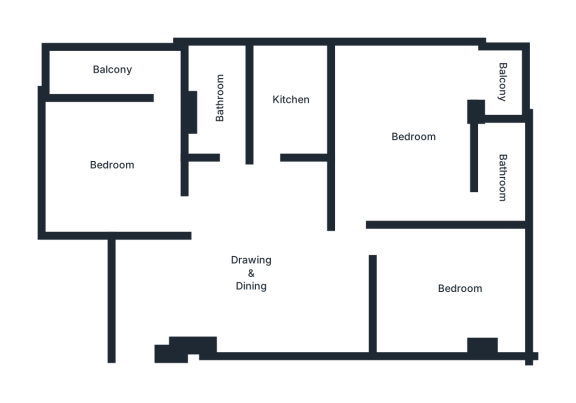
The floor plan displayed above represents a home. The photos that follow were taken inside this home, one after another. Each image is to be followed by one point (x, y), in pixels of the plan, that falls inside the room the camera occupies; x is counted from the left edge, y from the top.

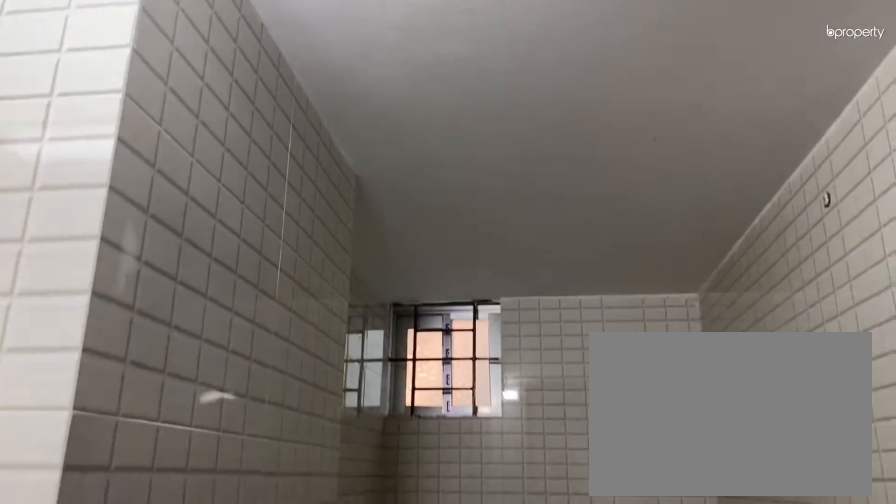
(221, 96)
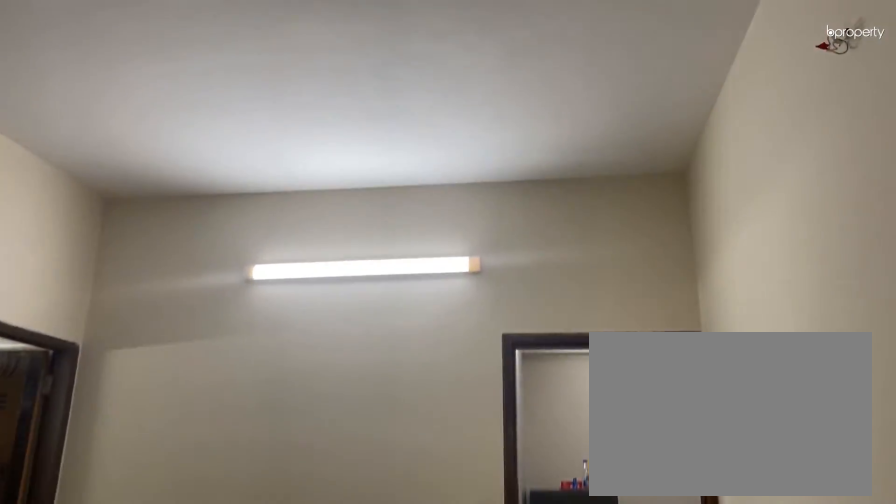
(414, 136)
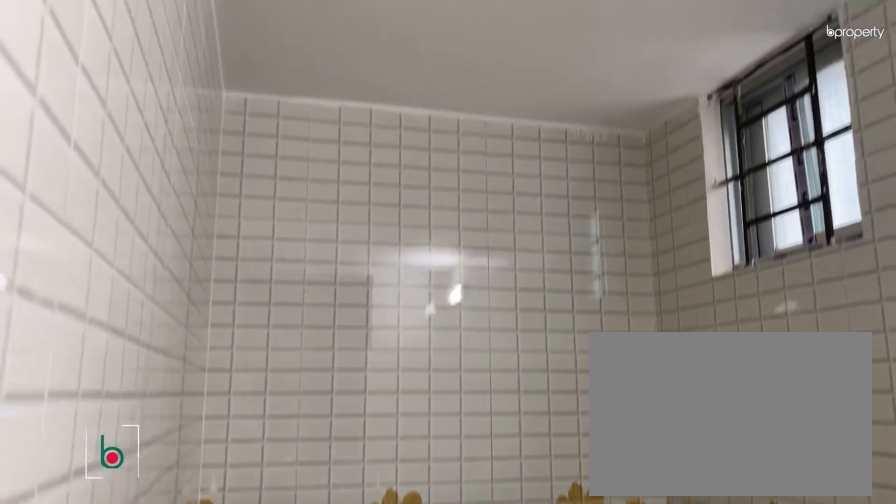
(503, 169)
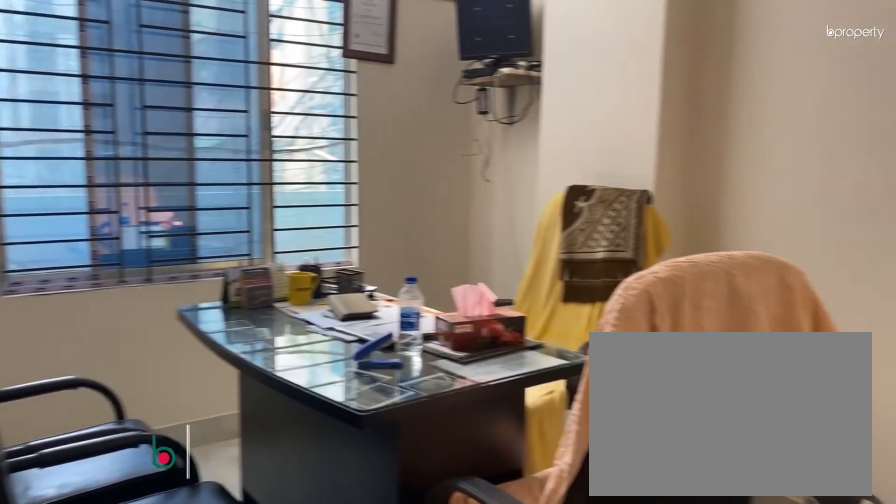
(490, 312)
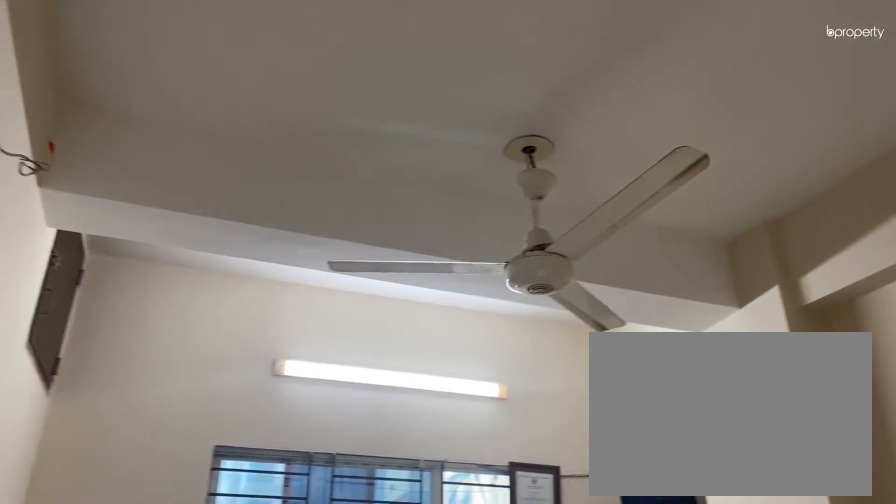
(490, 312)
